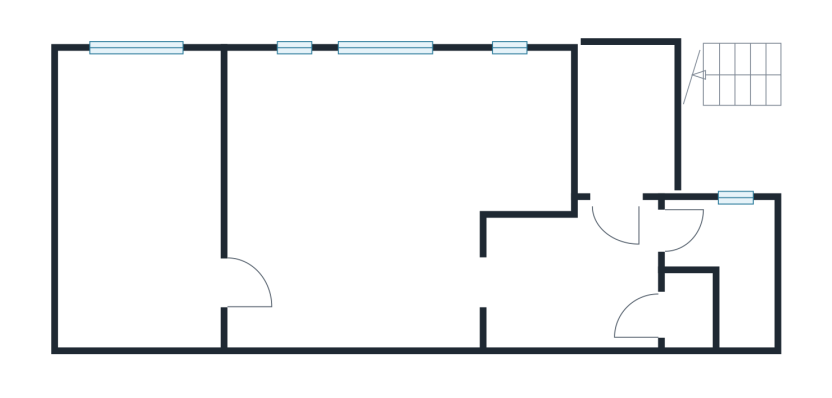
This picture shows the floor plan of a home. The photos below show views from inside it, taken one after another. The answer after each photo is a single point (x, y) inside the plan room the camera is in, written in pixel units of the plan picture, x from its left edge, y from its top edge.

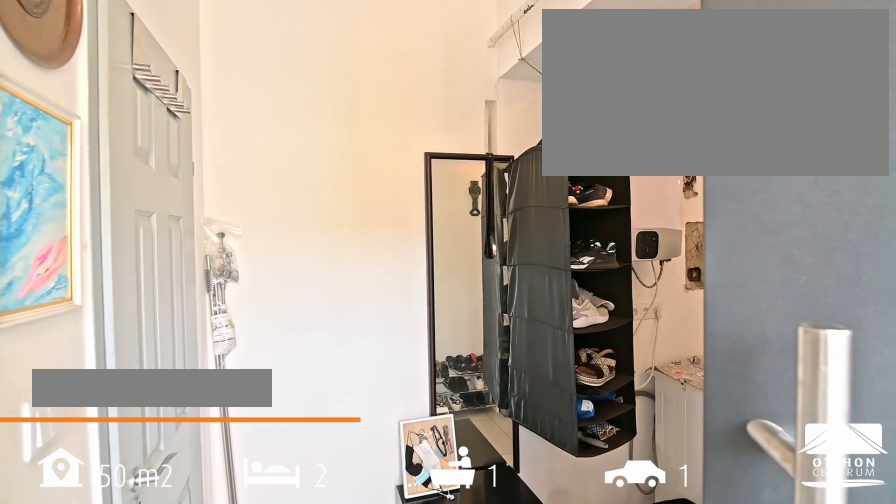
(571, 277)
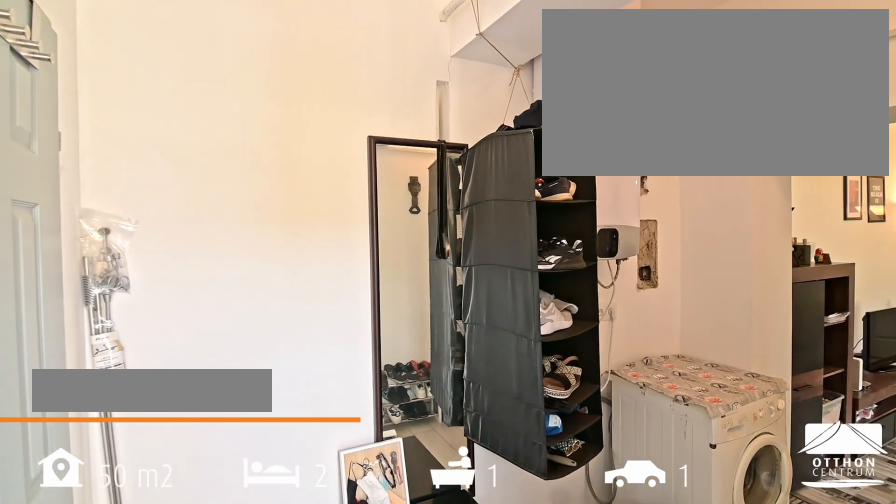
(571, 277)
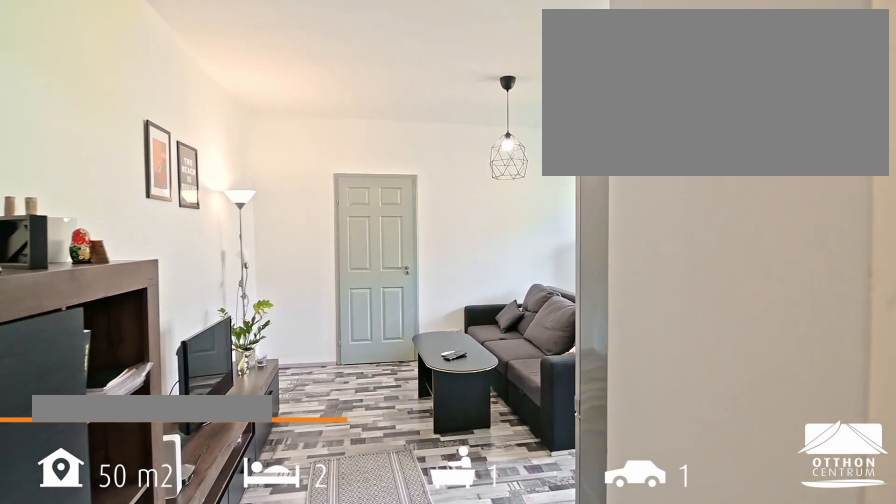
(354, 194)
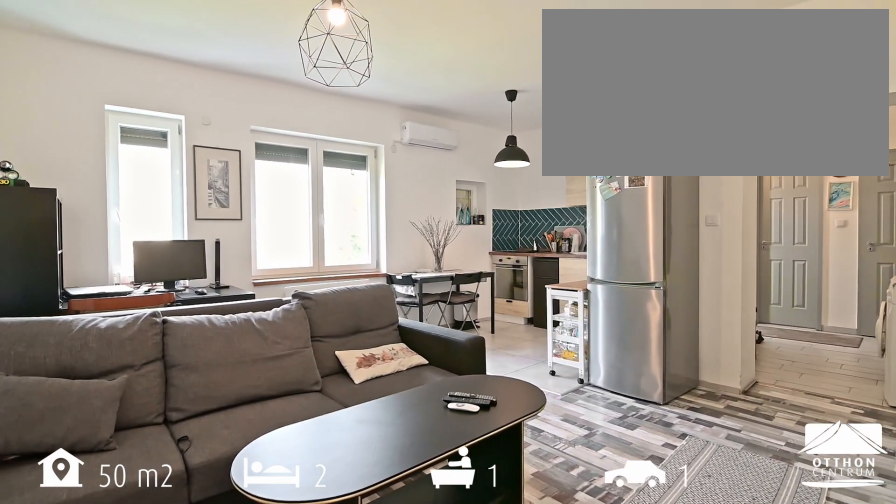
(354, 194)
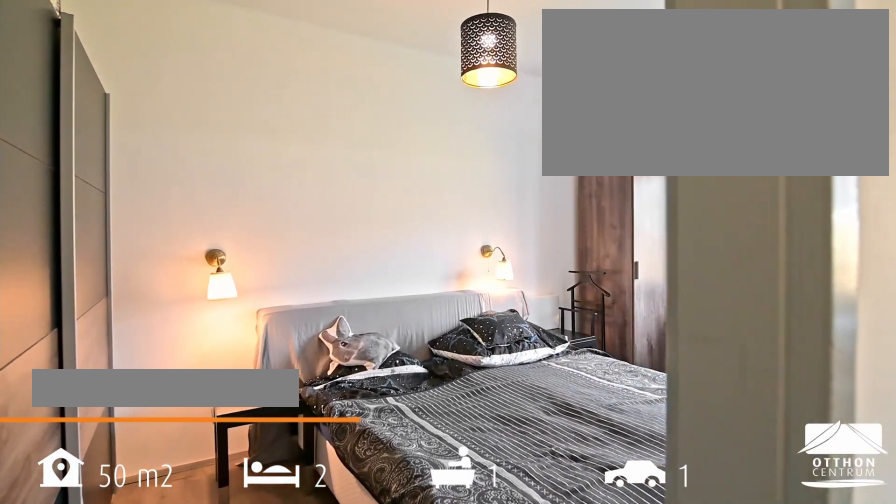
(140, 197)
